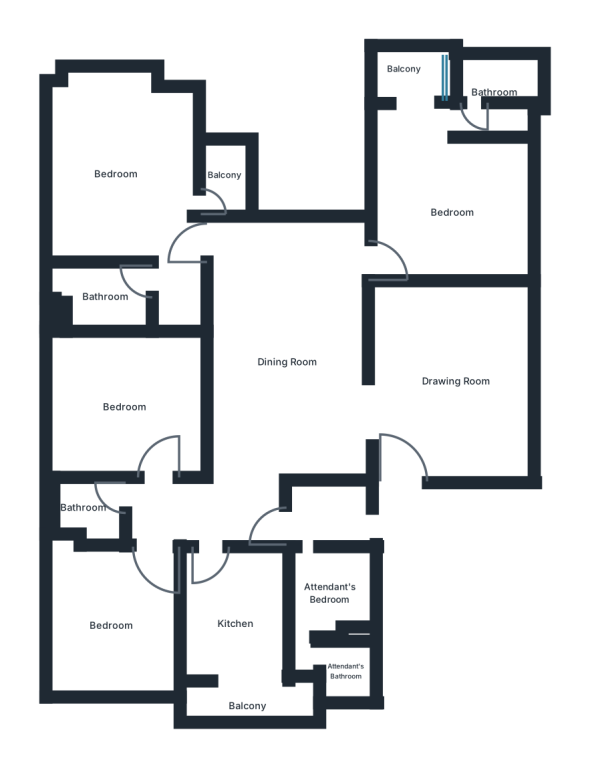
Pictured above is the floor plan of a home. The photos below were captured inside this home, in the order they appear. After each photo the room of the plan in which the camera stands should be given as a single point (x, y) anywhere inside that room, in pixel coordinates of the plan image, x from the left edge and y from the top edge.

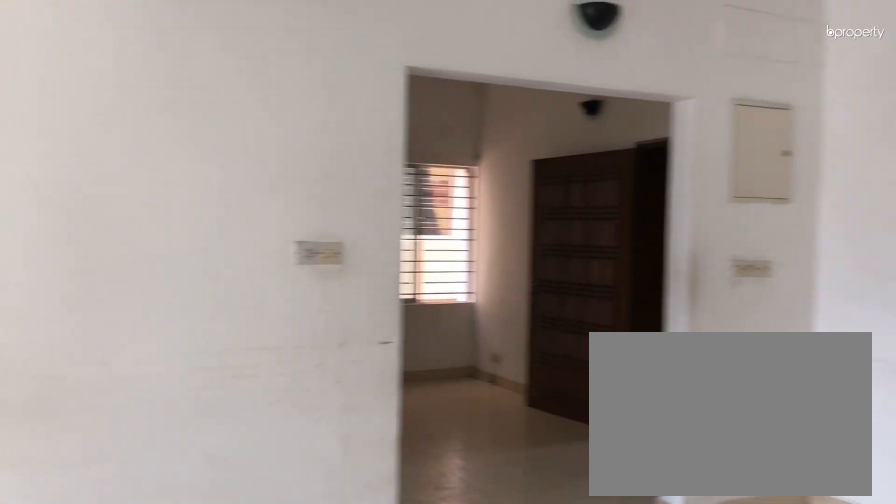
(285, 362)
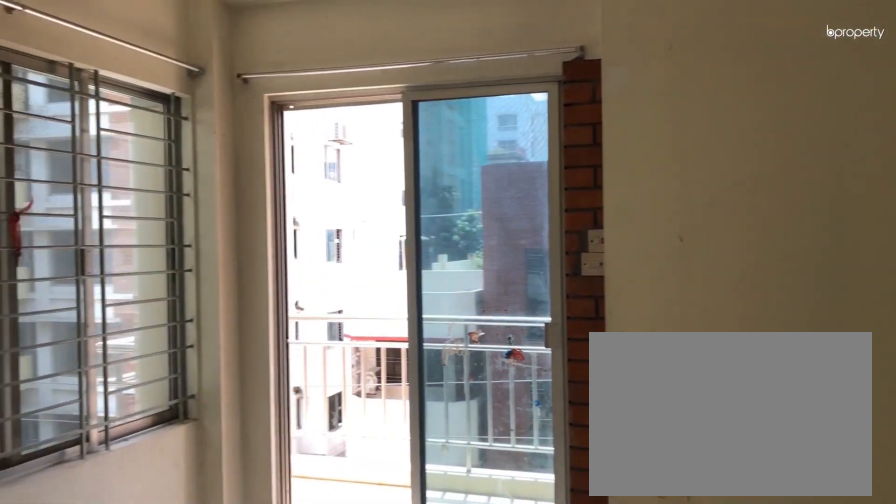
(451, 214)
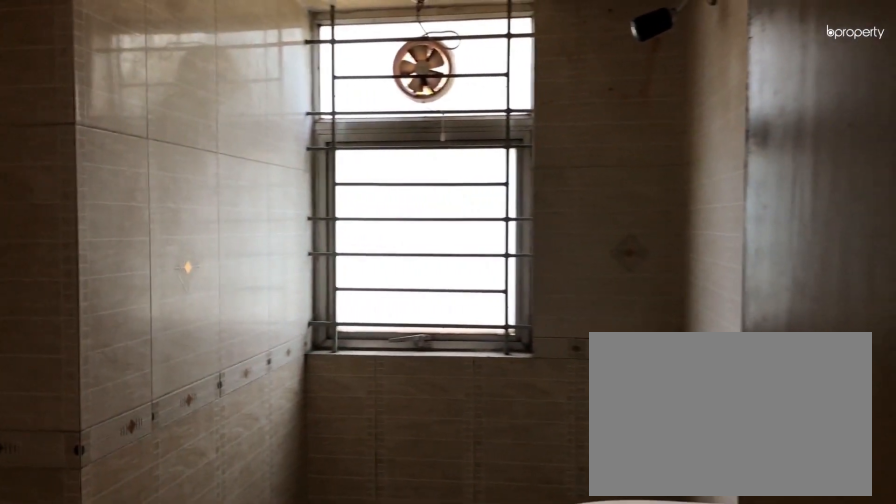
(80, 508)
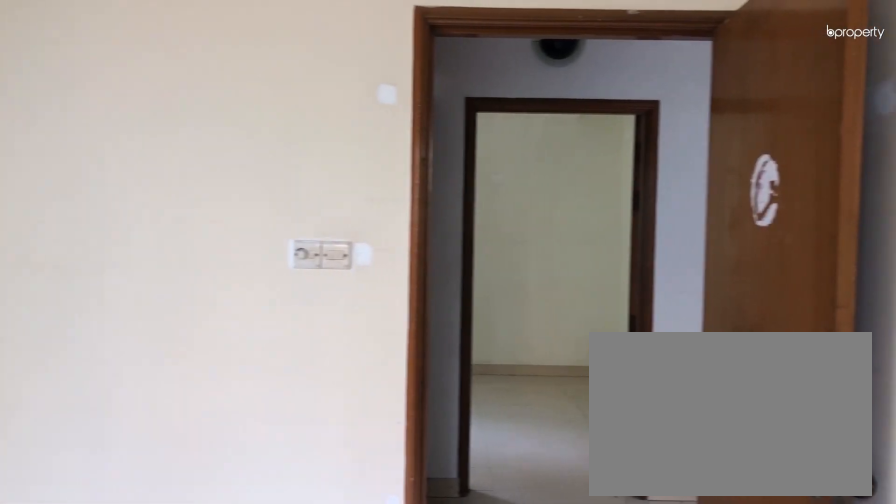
(110, 627)
